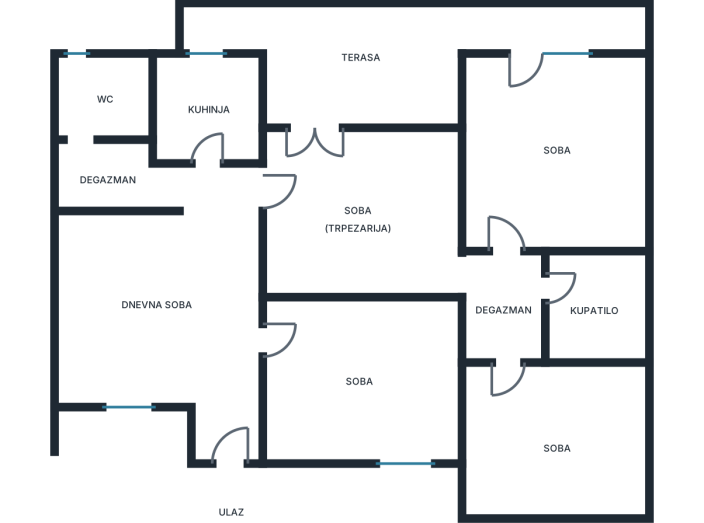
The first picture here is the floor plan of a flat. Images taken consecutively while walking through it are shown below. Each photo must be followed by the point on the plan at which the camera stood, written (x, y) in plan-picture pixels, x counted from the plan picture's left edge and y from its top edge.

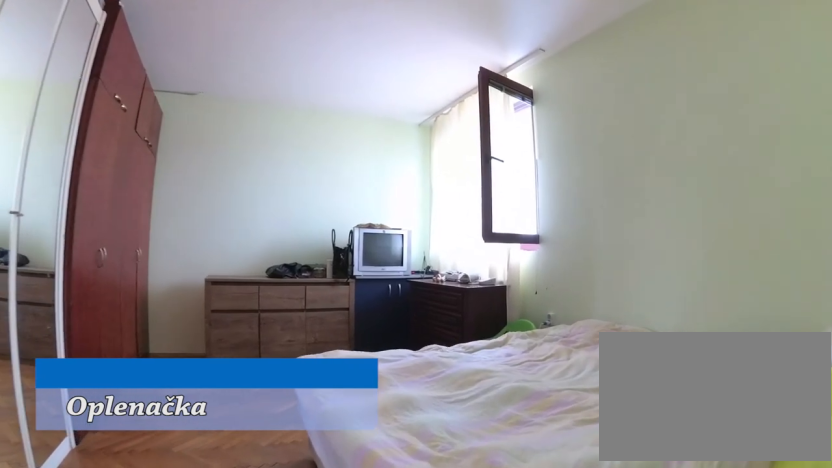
(278, 337)
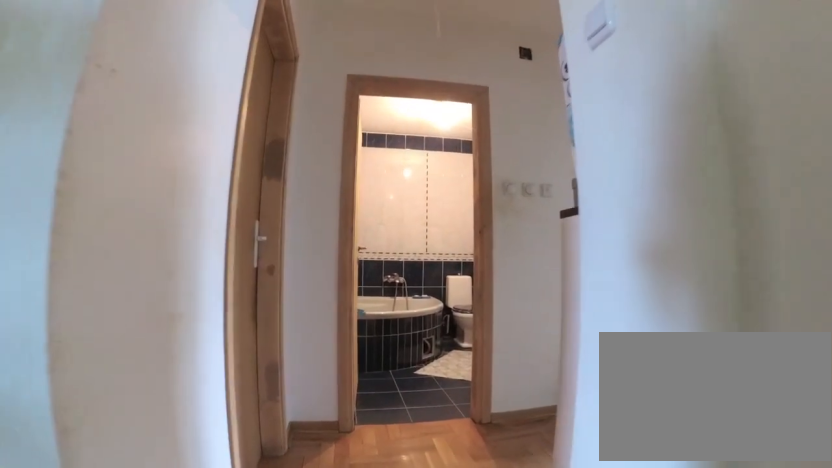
(398, 262)
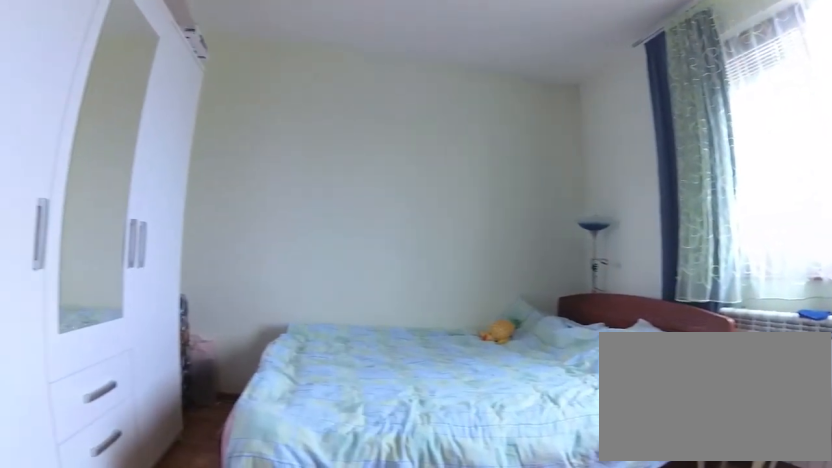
(482, 443)
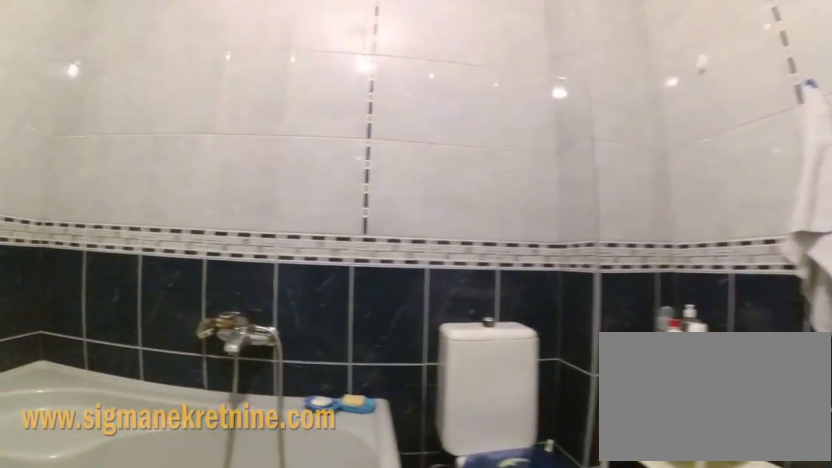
(557, 313)
